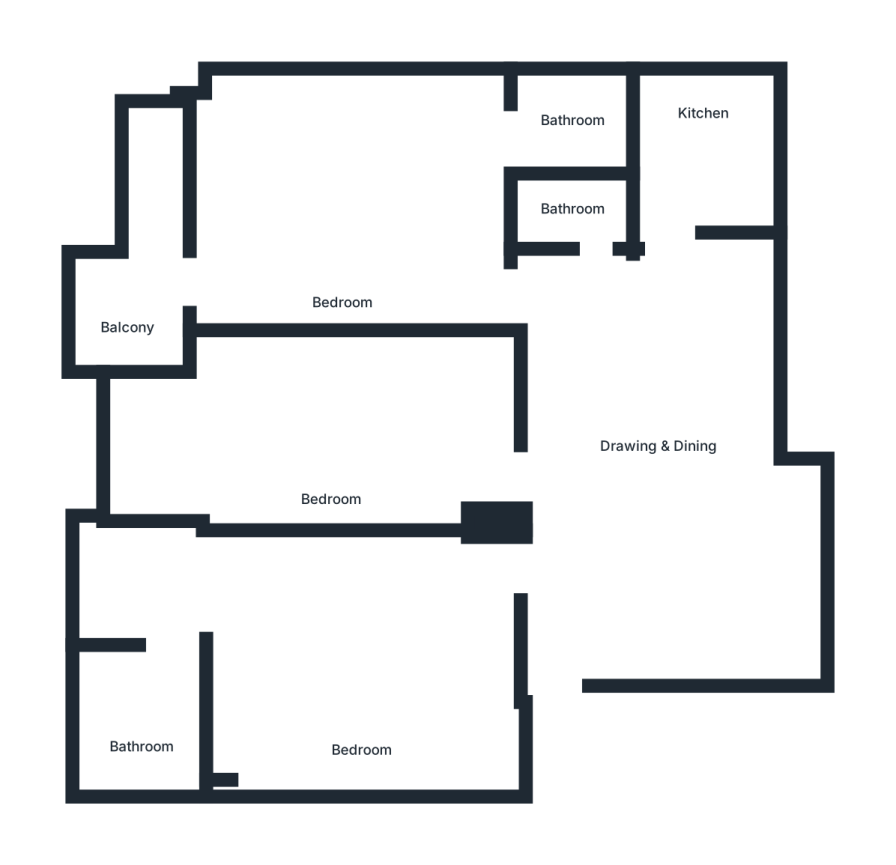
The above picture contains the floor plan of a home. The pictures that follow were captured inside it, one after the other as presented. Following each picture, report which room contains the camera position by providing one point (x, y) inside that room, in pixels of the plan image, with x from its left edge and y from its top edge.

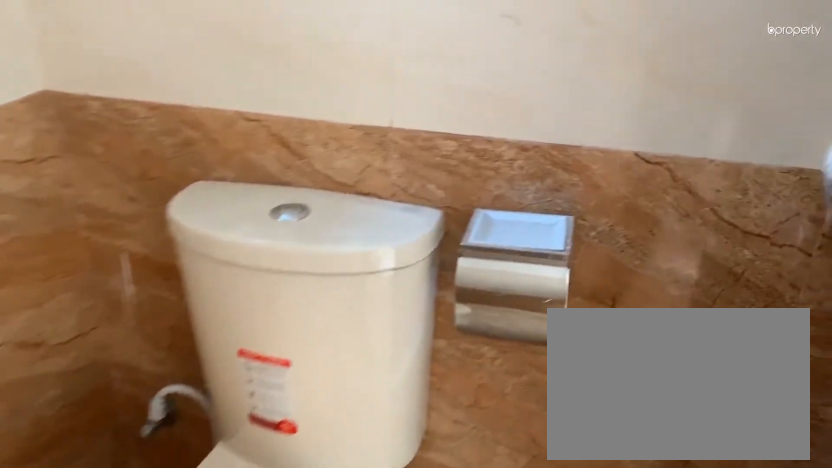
(138, 752)
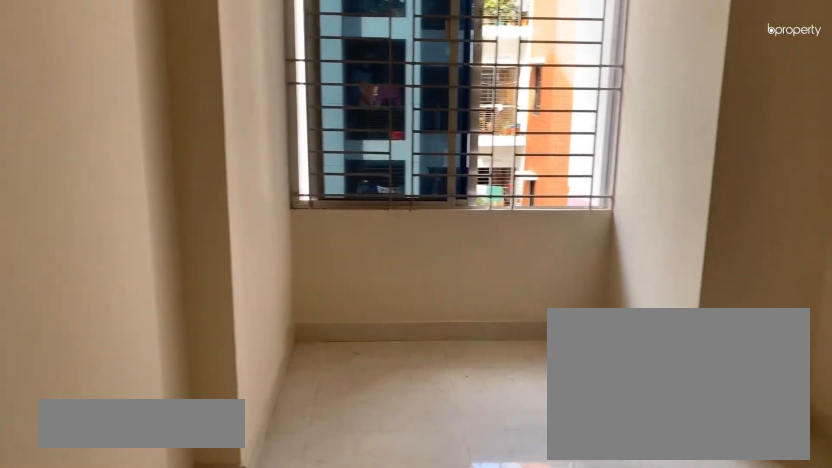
(345, 427)
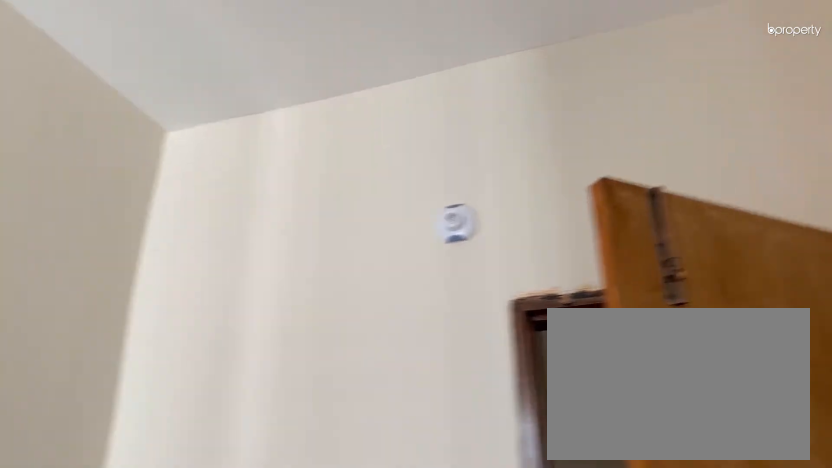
(345, 427)
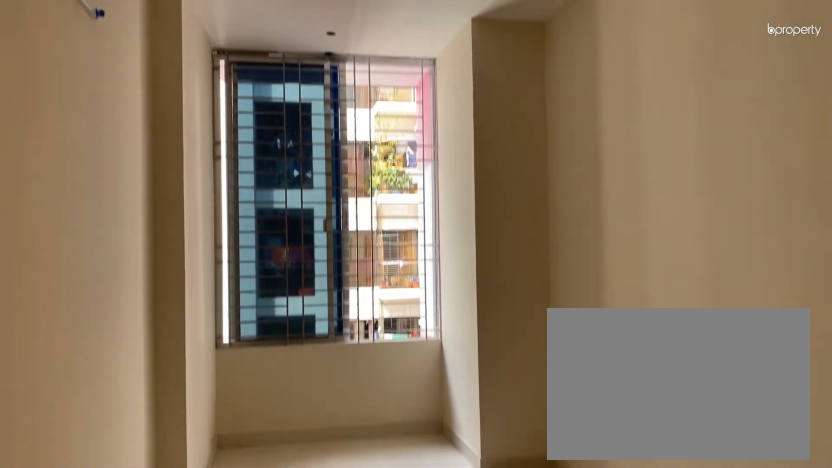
(345, 427)
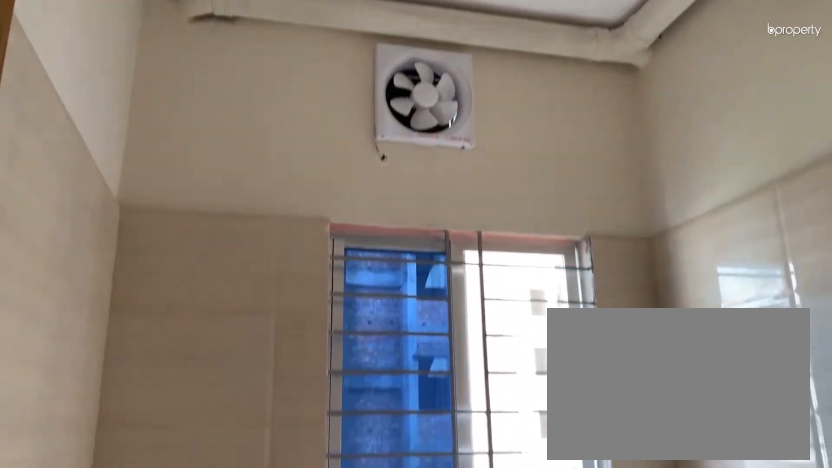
(703, 124)
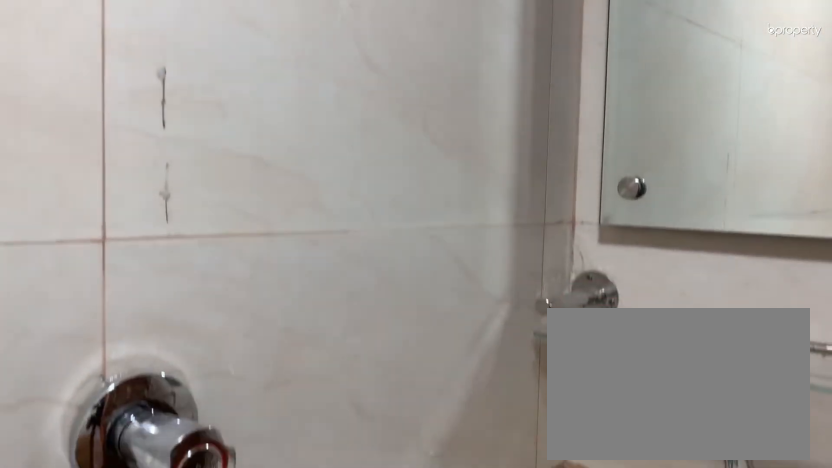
(571, 208)
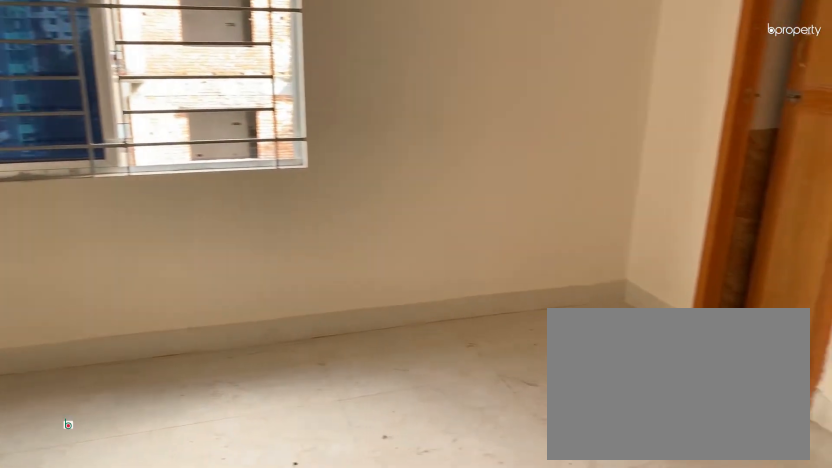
(342, 216)
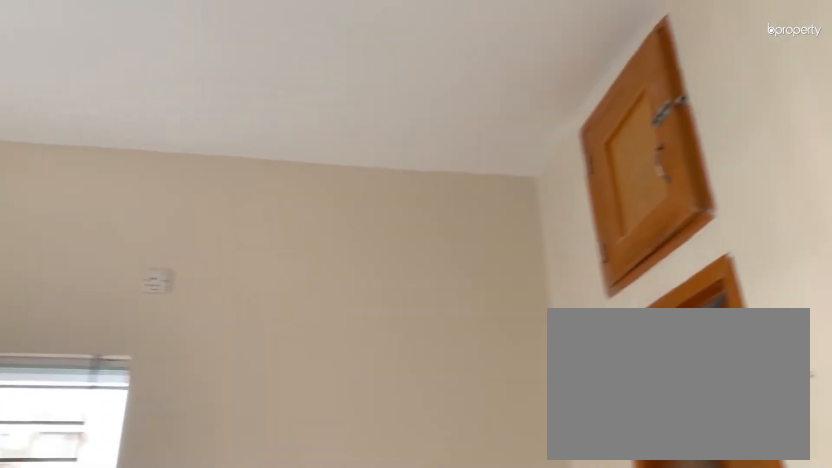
(342, 216)
